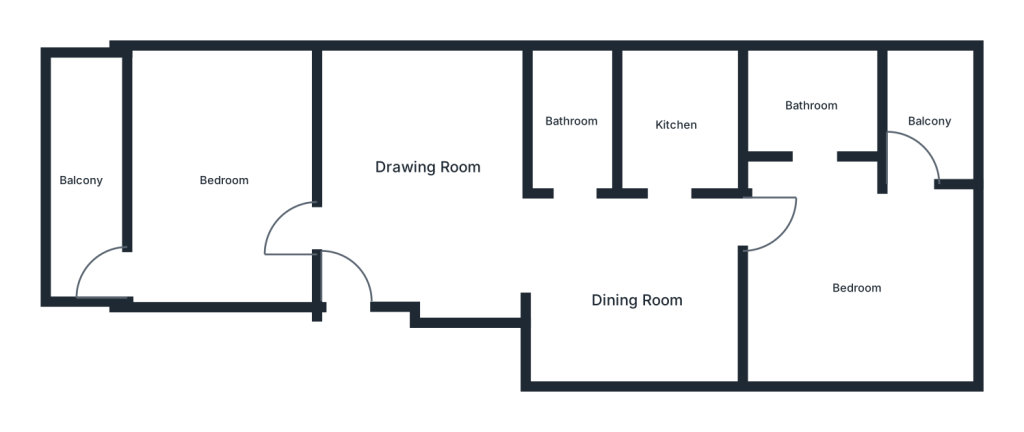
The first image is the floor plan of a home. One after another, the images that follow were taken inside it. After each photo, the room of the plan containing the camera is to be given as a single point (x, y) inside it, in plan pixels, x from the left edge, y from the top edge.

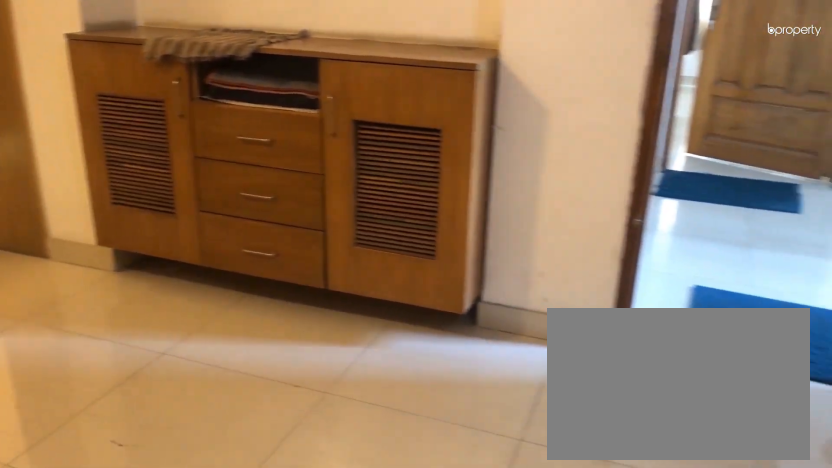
(430, 166)
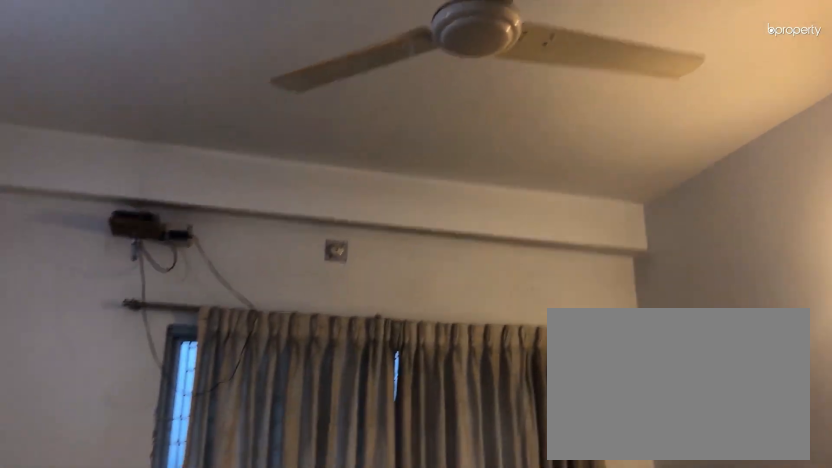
(431, 165)
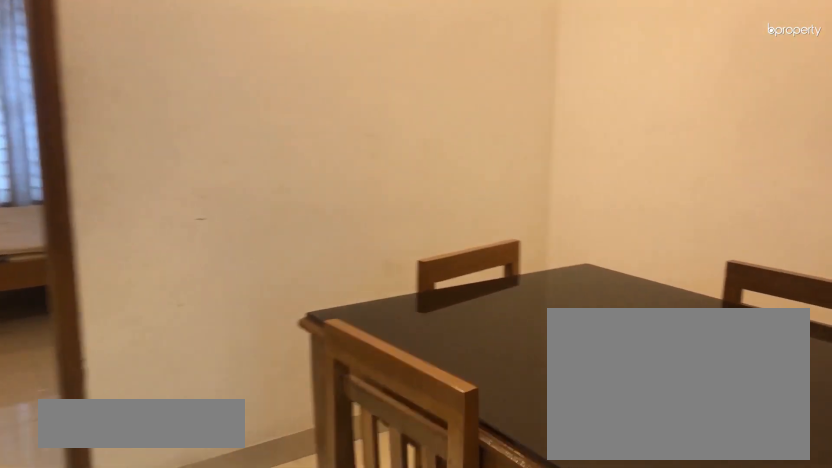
(626, 291)
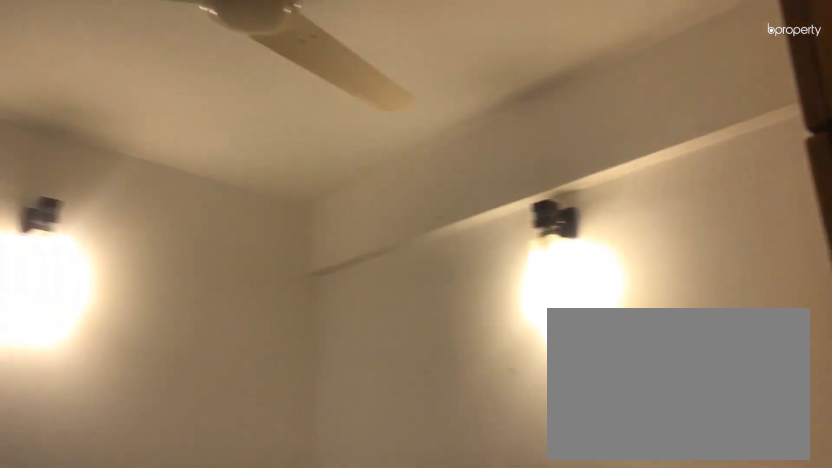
(632, 298)
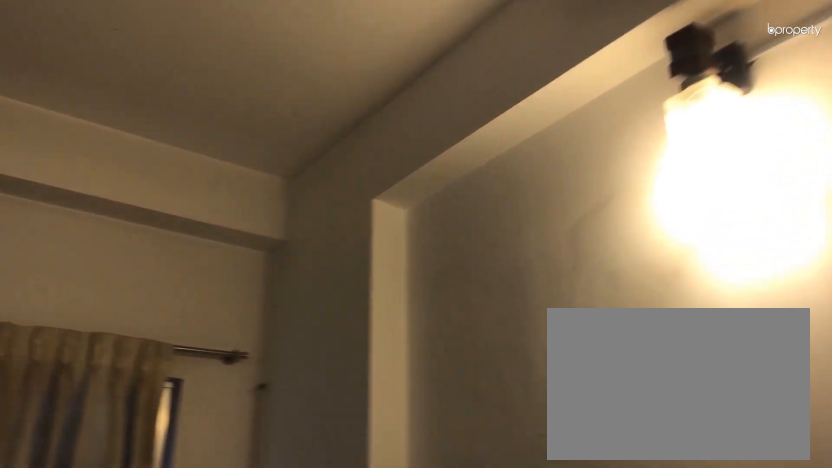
(221, 177)
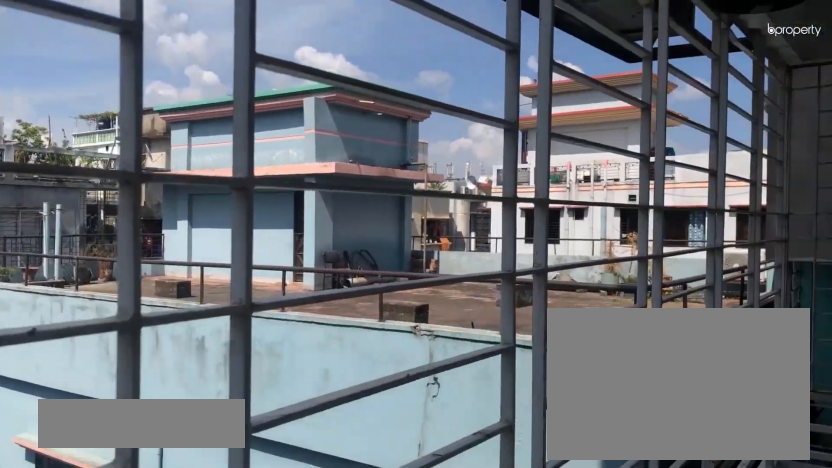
(80, 178)
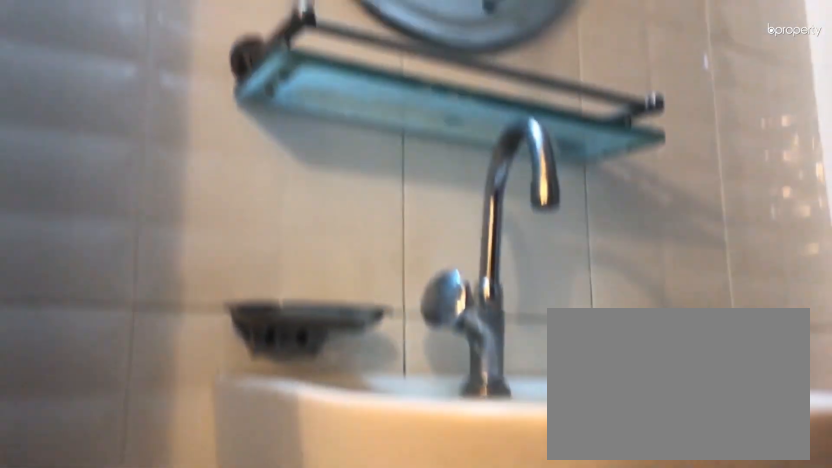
(572, 120)
